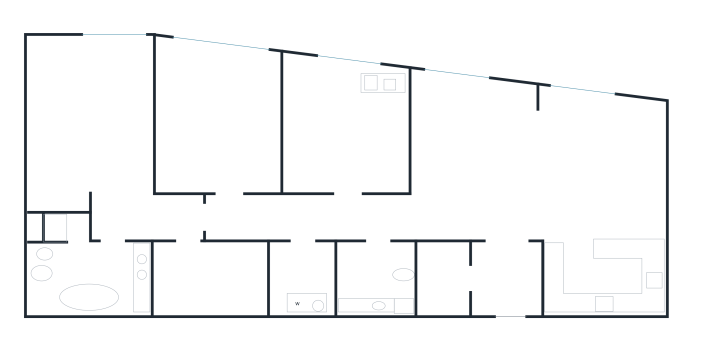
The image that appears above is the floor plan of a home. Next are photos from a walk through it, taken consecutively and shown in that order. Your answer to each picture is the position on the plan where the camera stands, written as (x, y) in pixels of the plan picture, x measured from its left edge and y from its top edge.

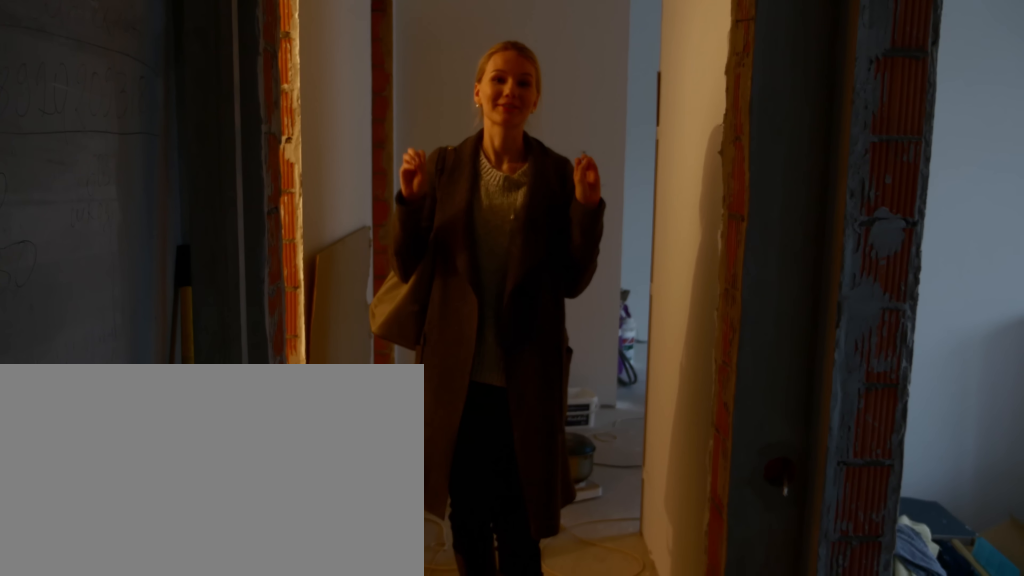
(233, 217)
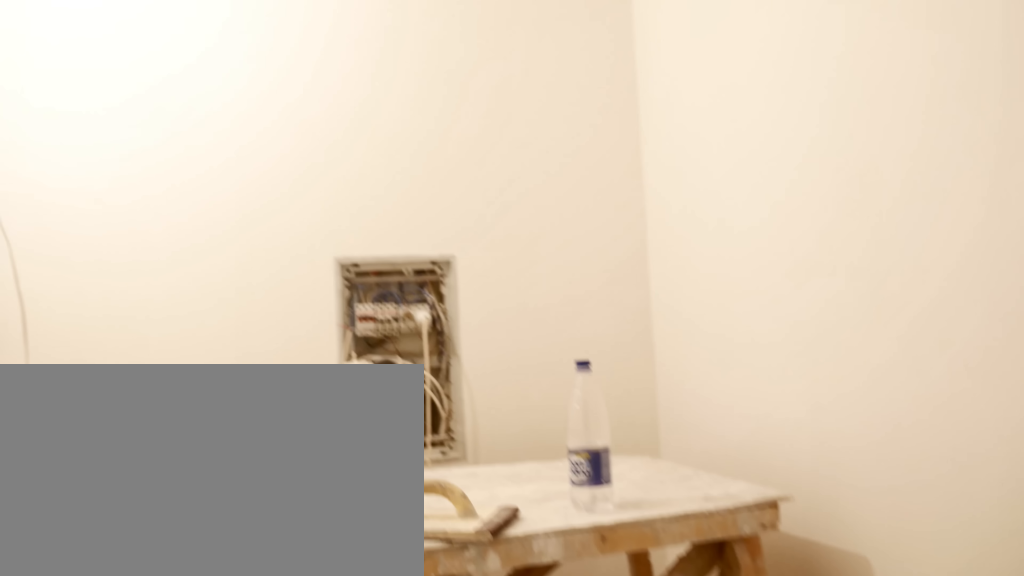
(184, 254)
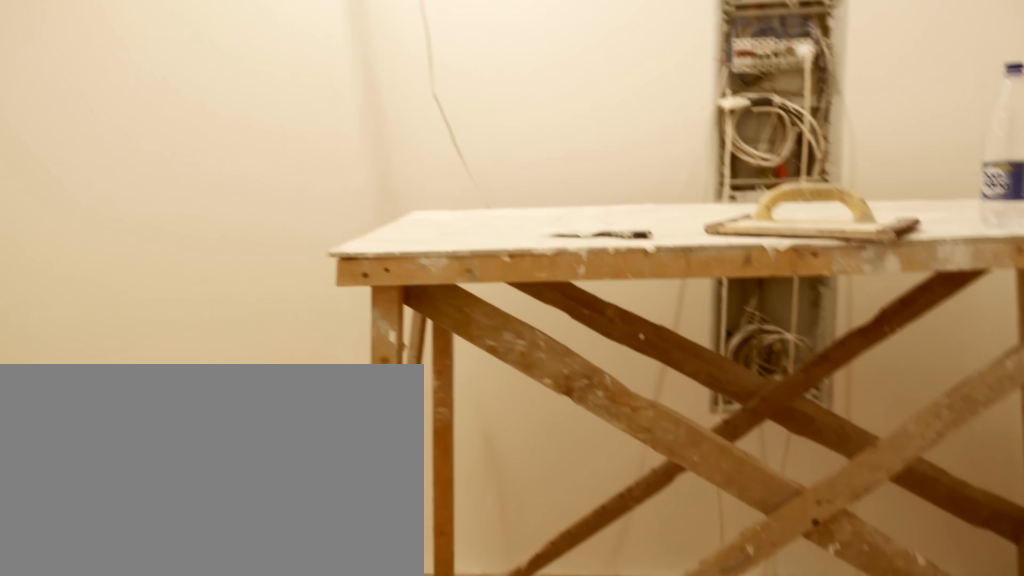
(185, 245)
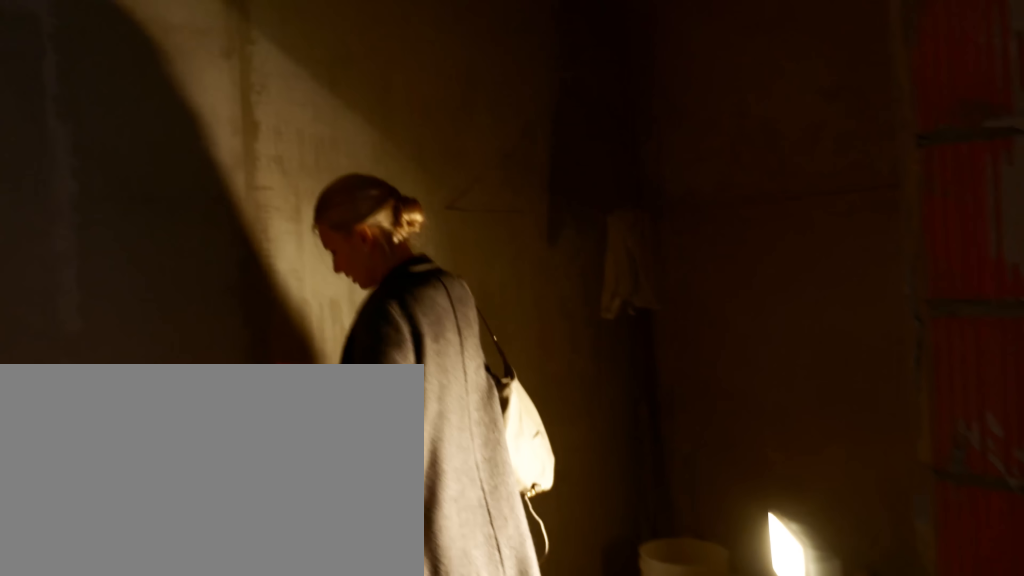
(105, 246)
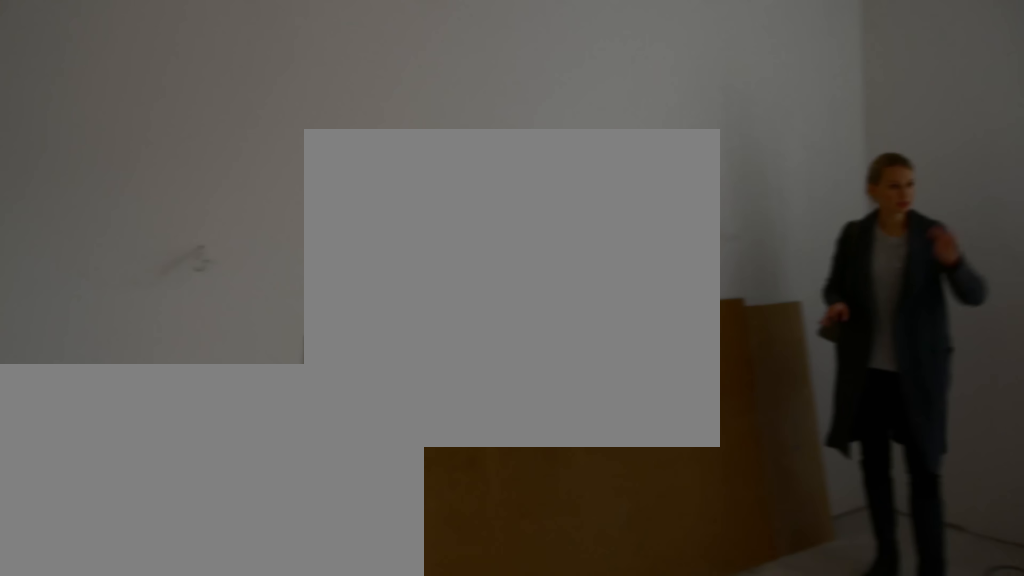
(104, 159)
